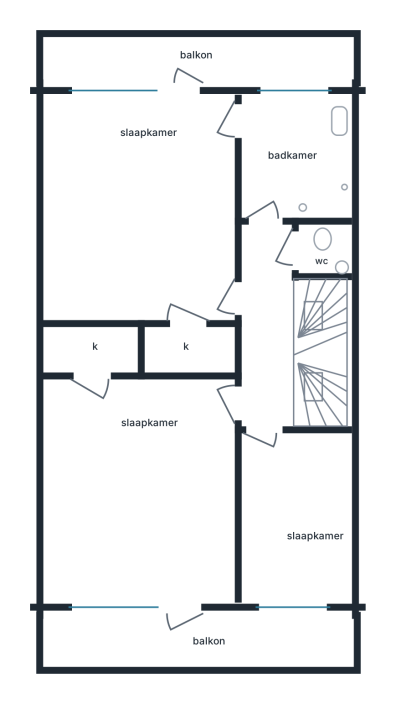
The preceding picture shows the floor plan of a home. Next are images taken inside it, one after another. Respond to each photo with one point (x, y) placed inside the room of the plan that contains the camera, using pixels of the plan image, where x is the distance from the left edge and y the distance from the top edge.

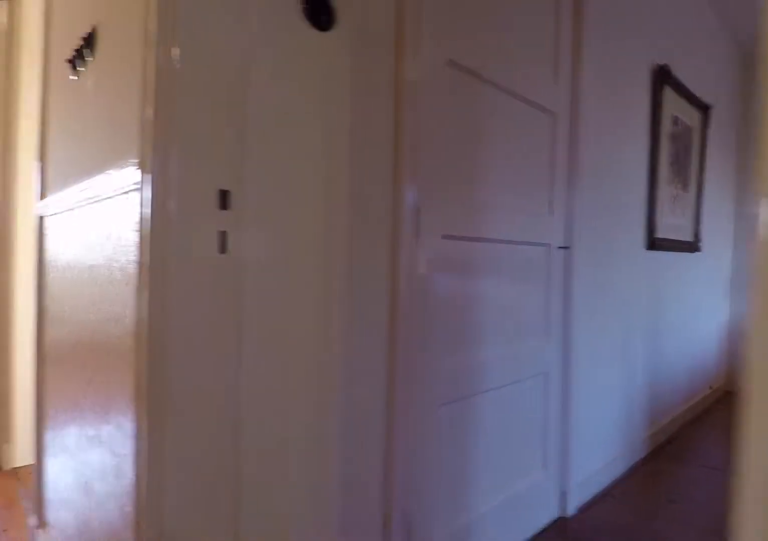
(268, 325)
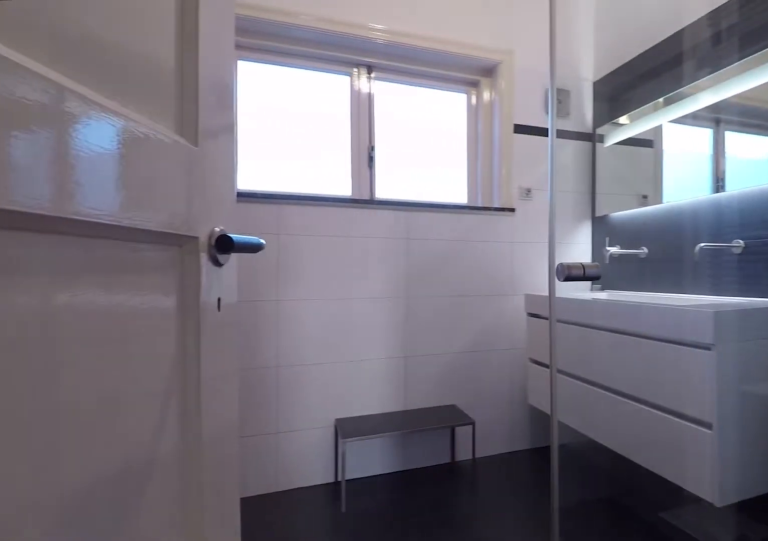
(294, 158)
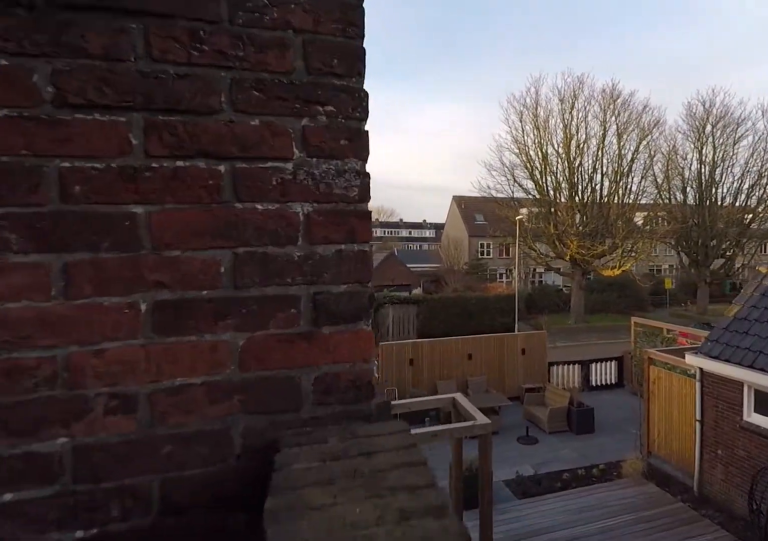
(194, 61)
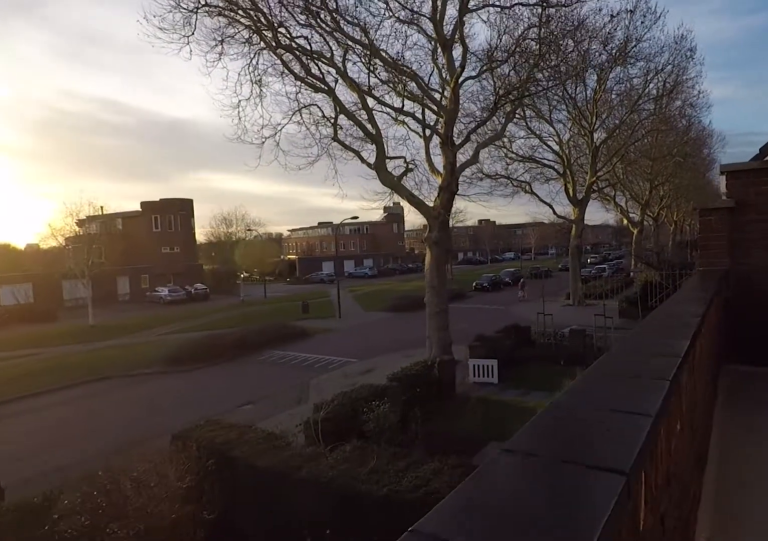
(195, 641)
